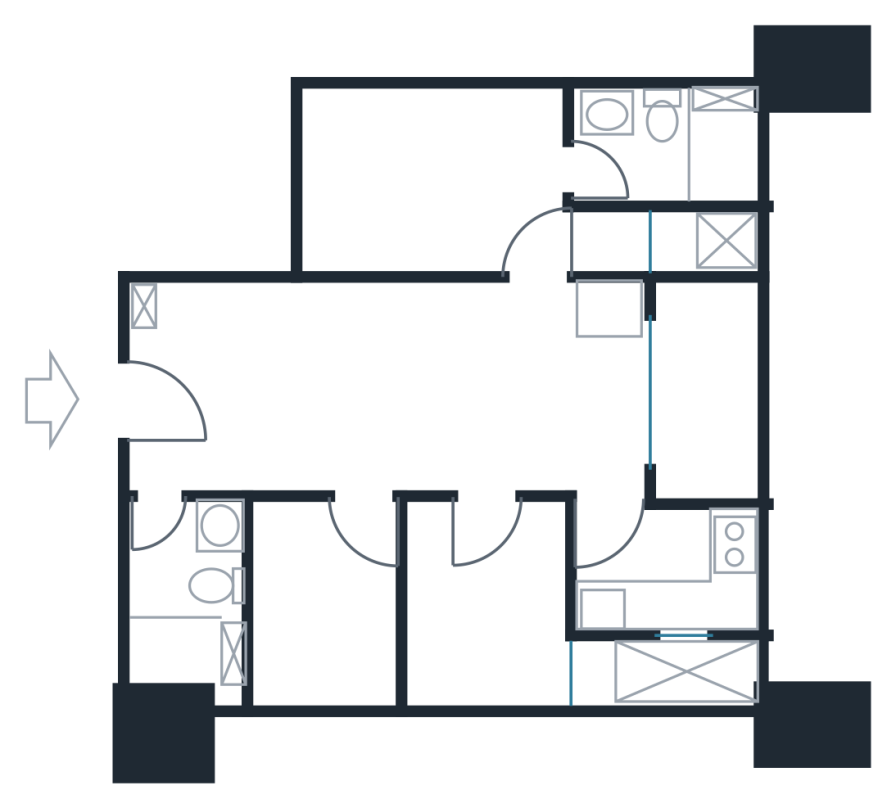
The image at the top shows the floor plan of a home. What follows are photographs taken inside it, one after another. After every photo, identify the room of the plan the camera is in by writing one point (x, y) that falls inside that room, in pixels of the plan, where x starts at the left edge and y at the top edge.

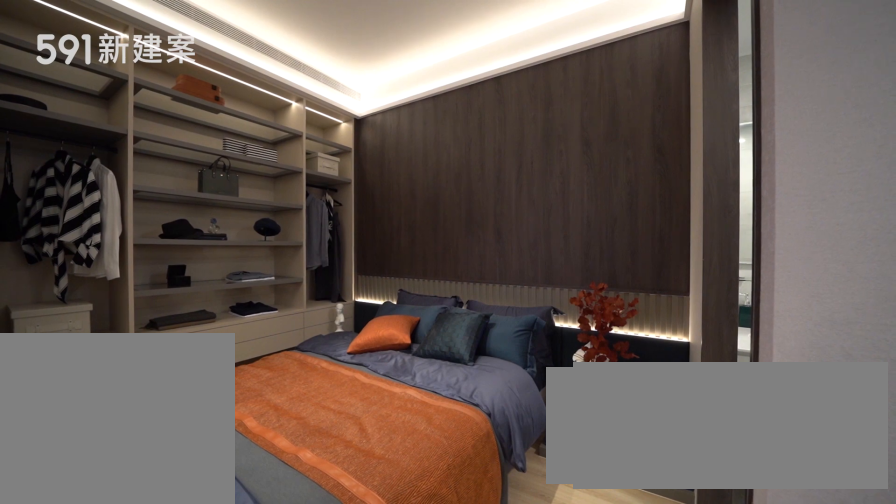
(448, 184)
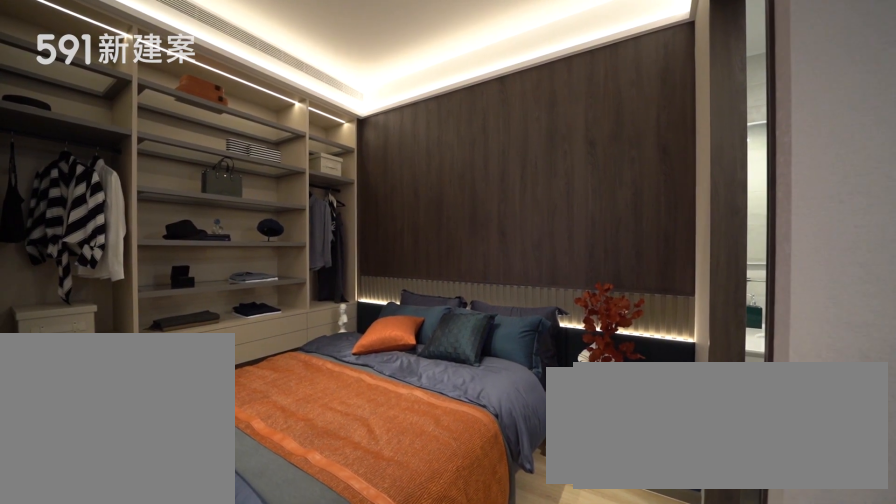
(448, 184)
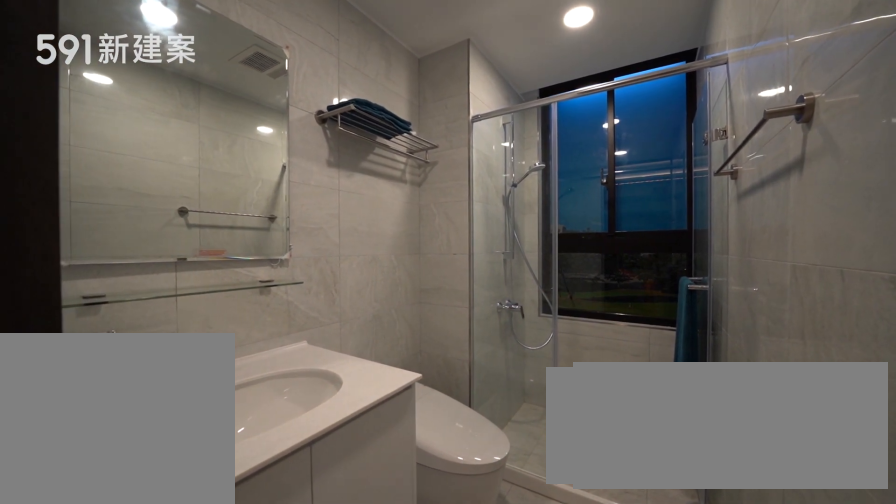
(667, 144)
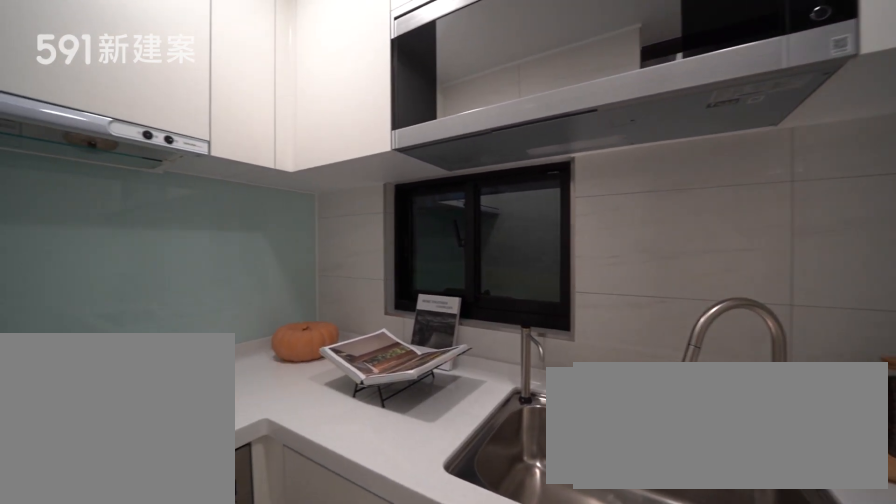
(669, 571)
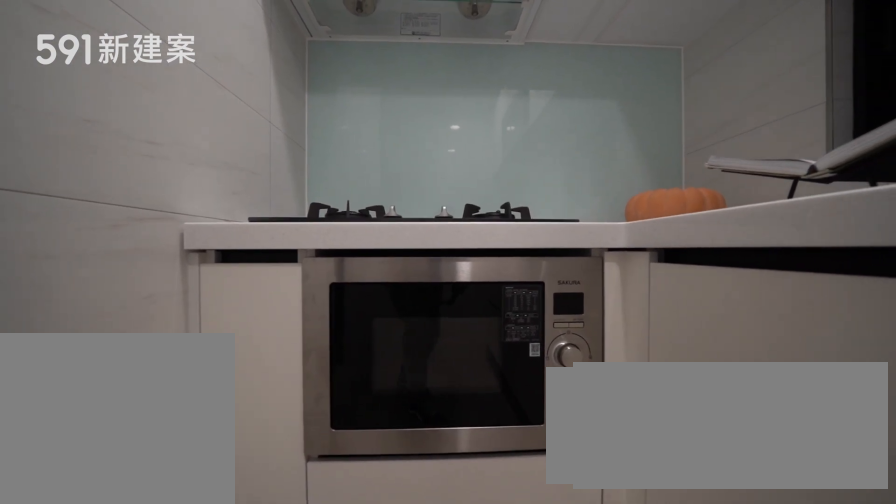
(669, 571)
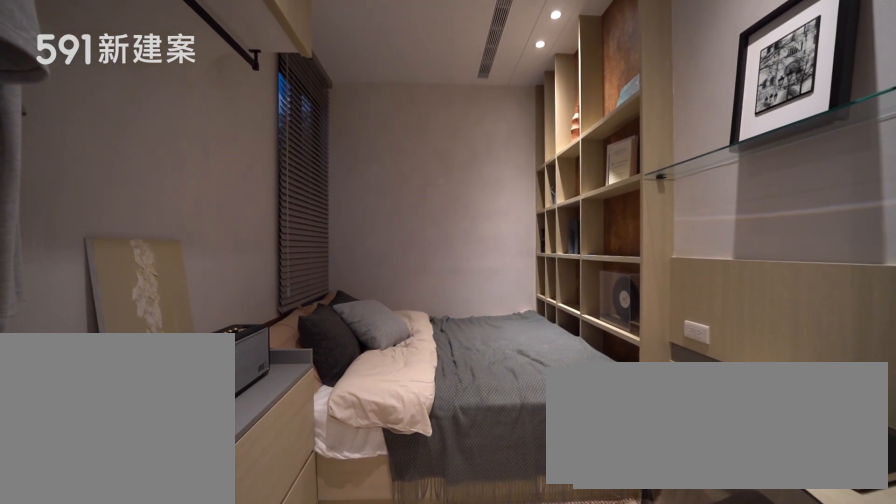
(484, 609)
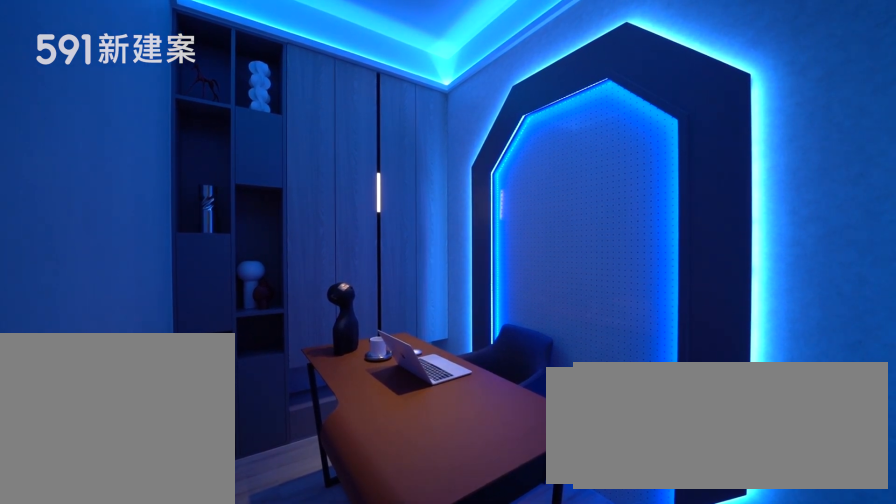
(320, 603)
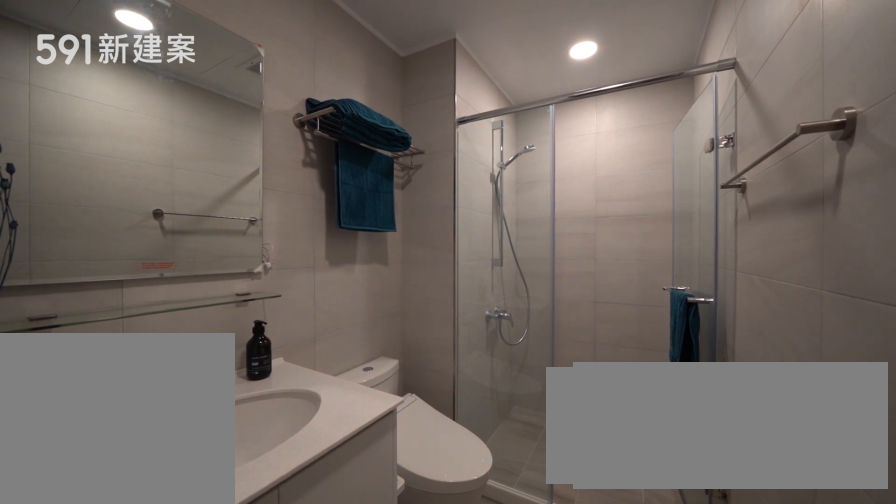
(186, 588)
